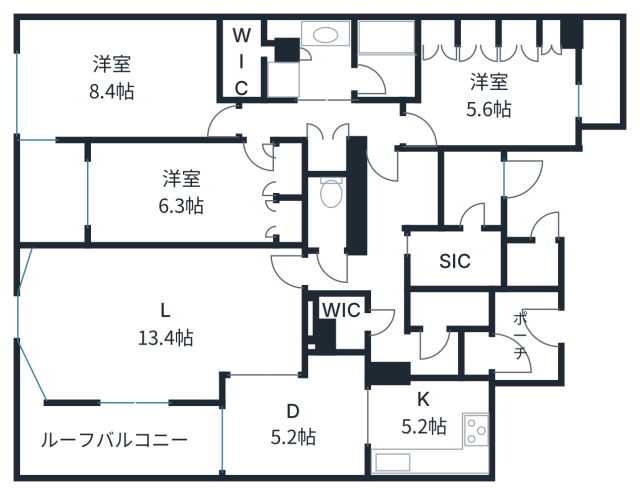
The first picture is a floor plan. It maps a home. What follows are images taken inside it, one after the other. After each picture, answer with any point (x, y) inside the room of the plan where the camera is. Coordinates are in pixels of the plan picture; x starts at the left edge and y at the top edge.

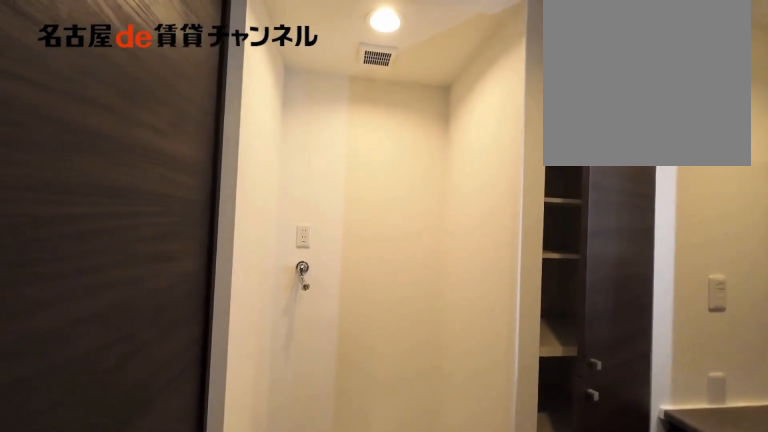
(316, 64)
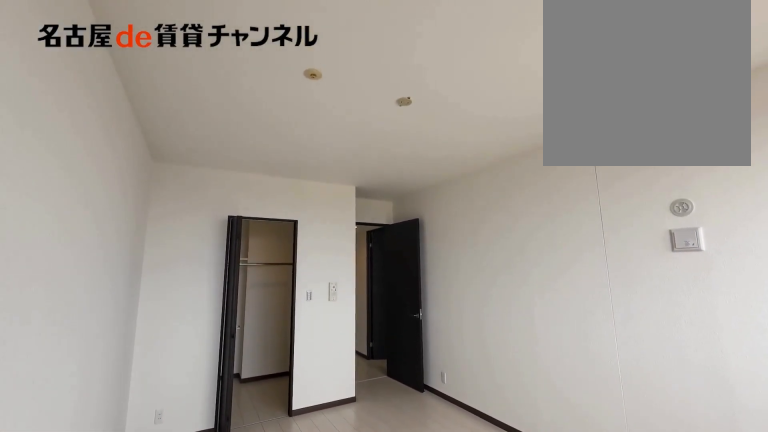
(125, 80)
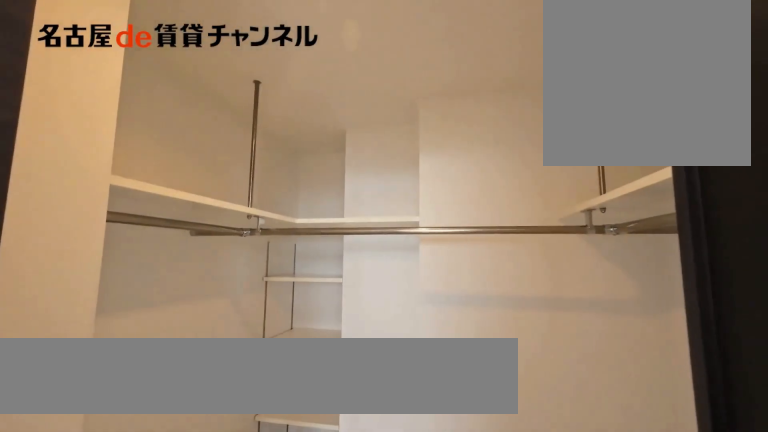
(250, 54)
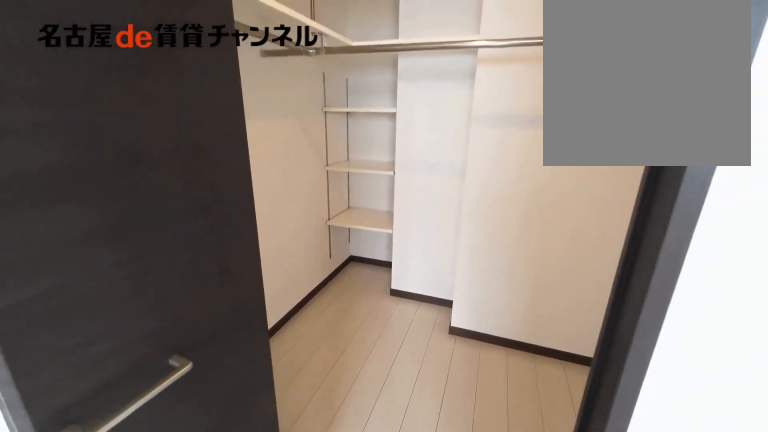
(250, 54)
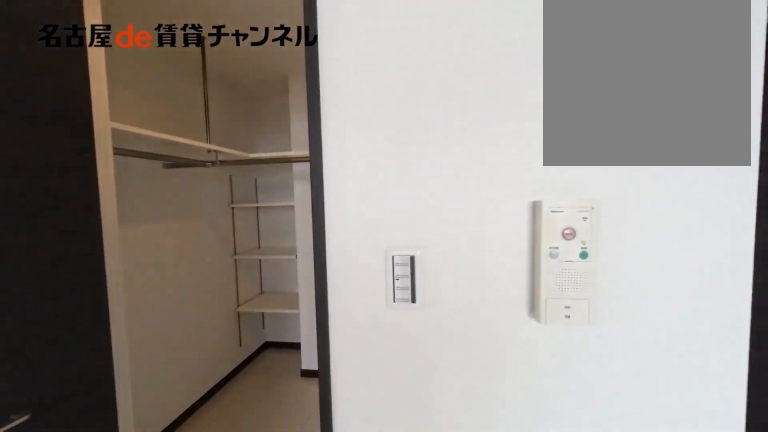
(124, 80)
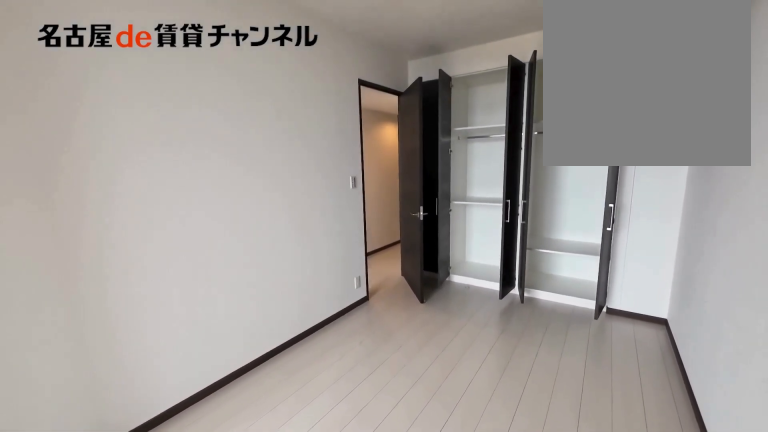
(195, 192)
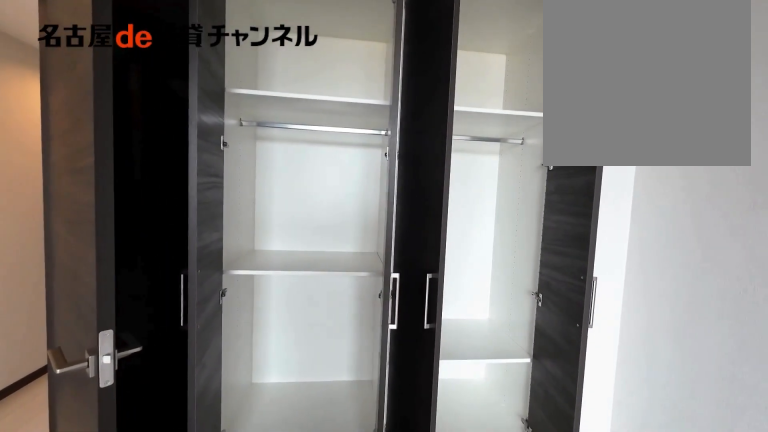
(195, 192)
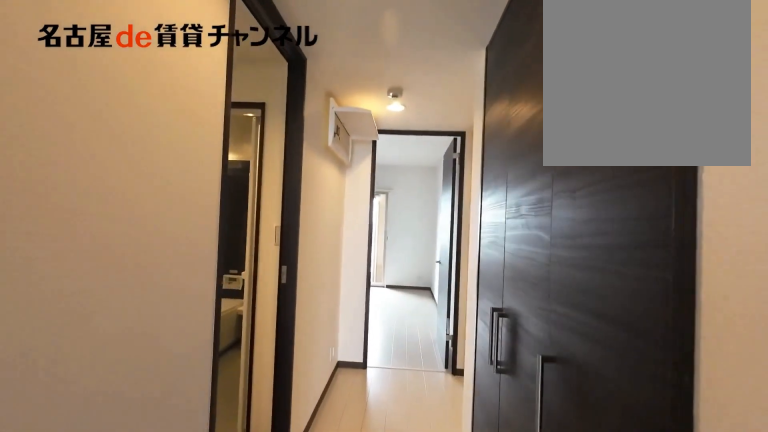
(324, 121)
